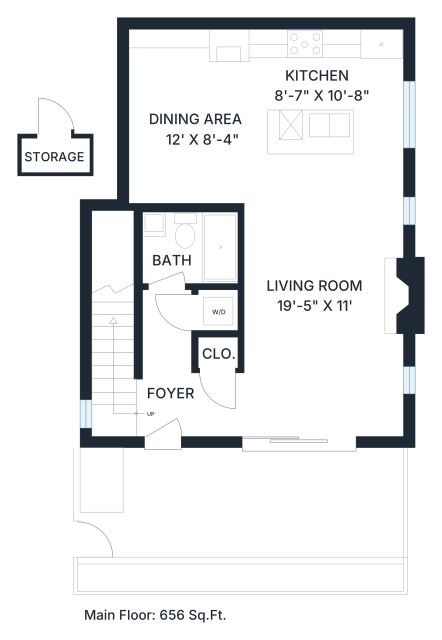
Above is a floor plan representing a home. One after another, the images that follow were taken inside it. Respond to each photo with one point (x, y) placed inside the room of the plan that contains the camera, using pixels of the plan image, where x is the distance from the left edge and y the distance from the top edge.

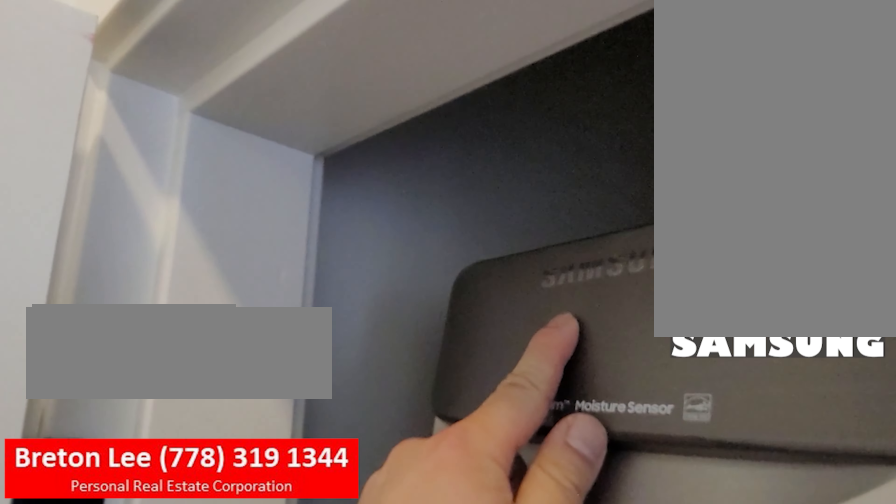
(219, 310)
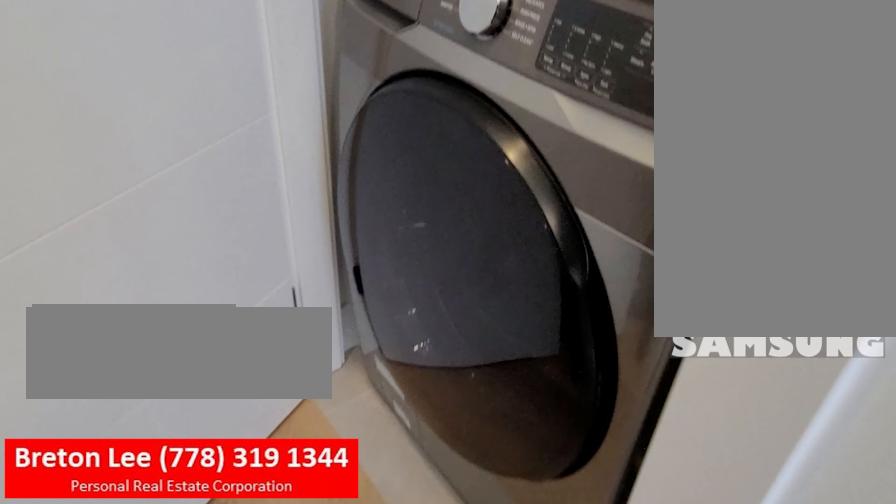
(219, 310)
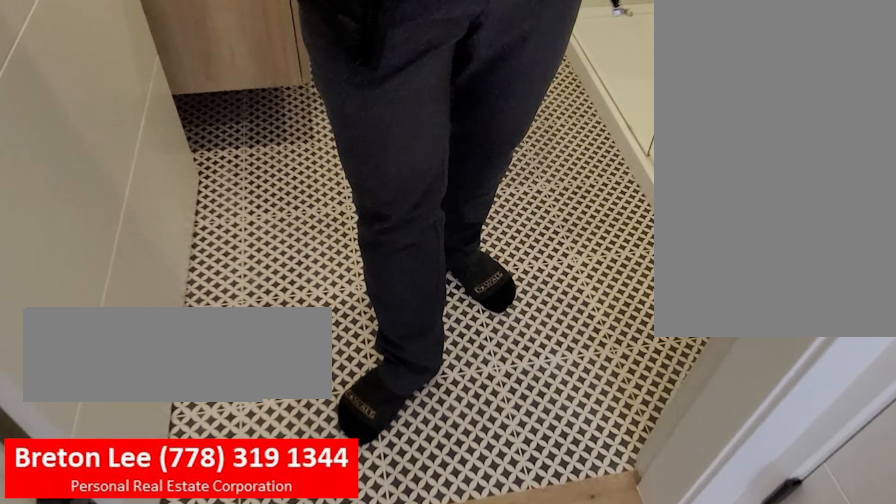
(173, 263)
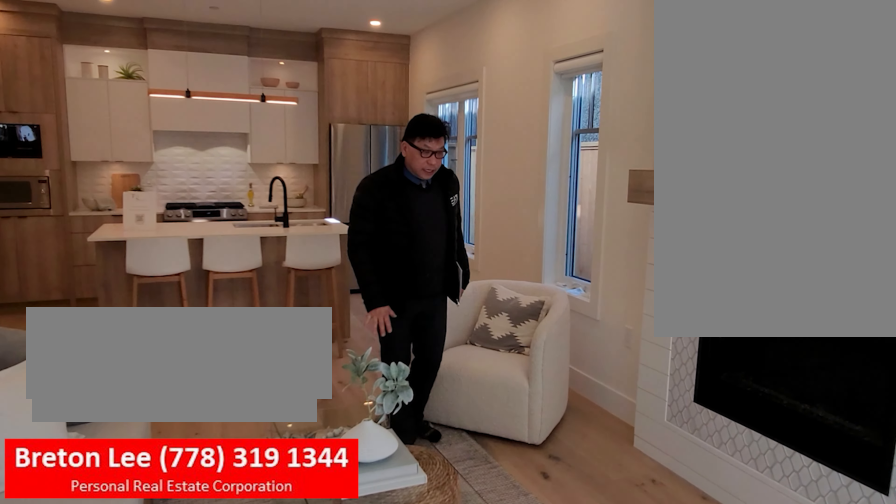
(311, 345)
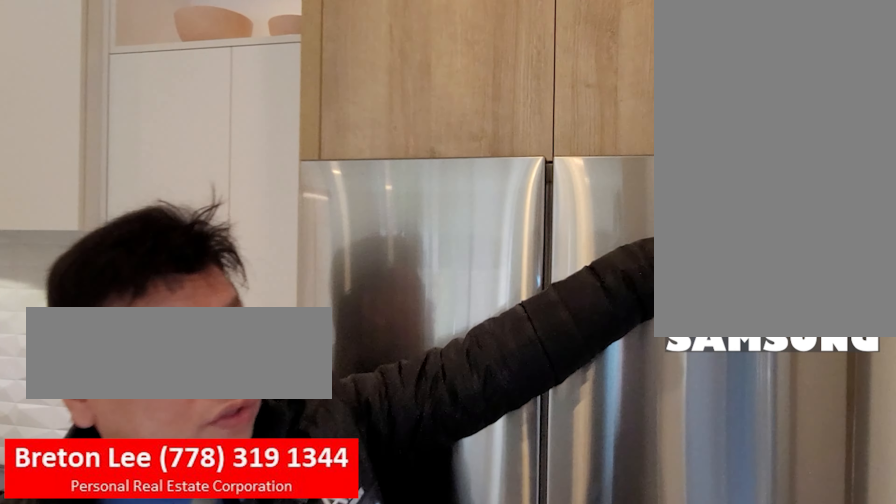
(378, 123)
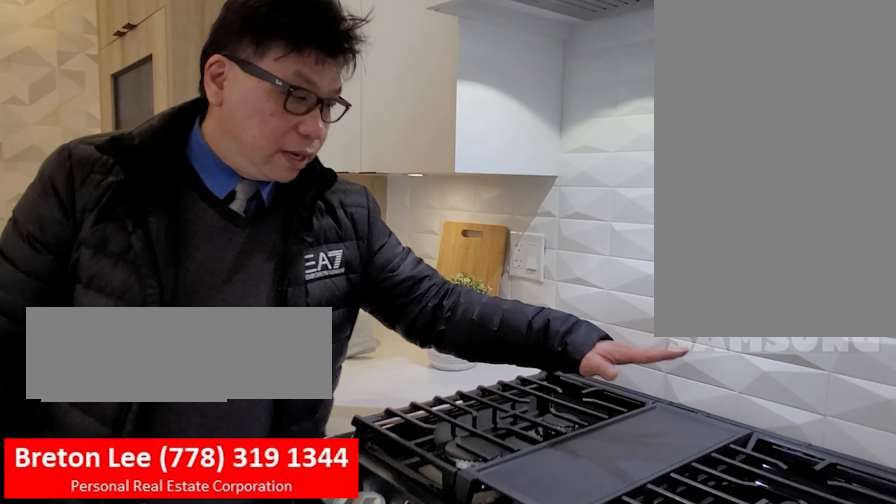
(378, 123)
